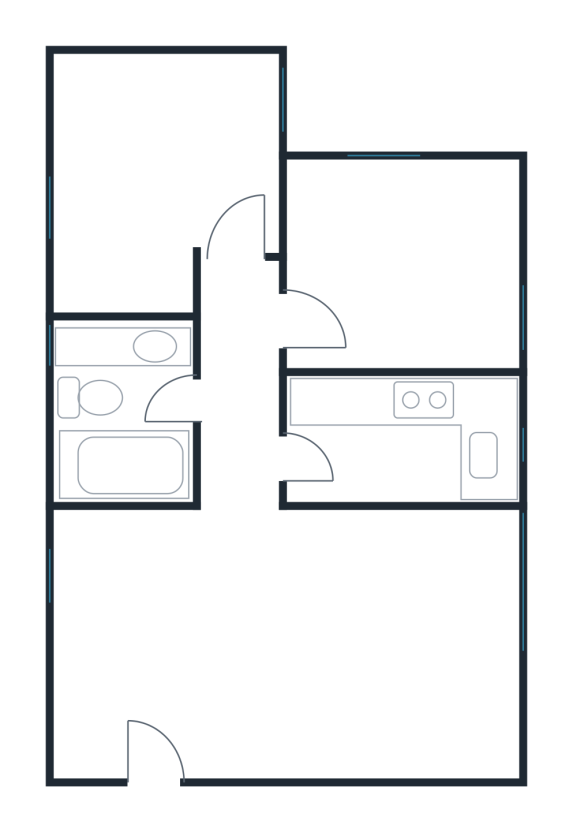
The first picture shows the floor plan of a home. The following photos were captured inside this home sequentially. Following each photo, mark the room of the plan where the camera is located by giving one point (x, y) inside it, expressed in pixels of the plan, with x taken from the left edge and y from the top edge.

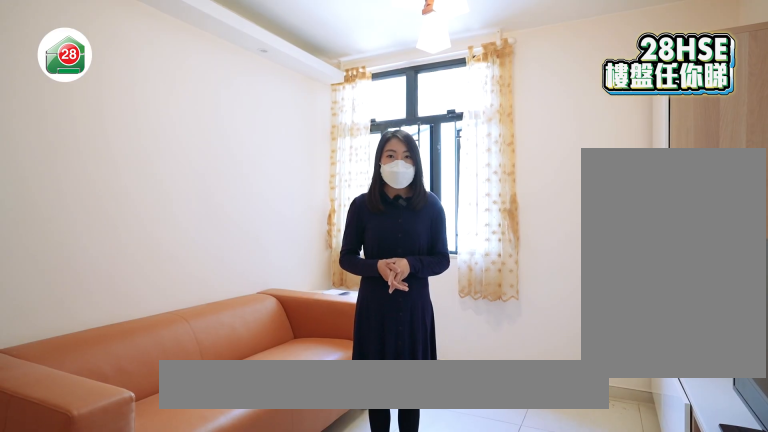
(252, 641)
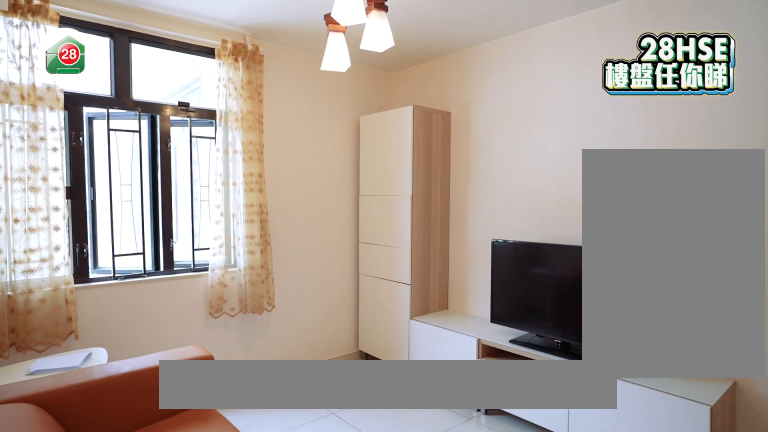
(253, 641)
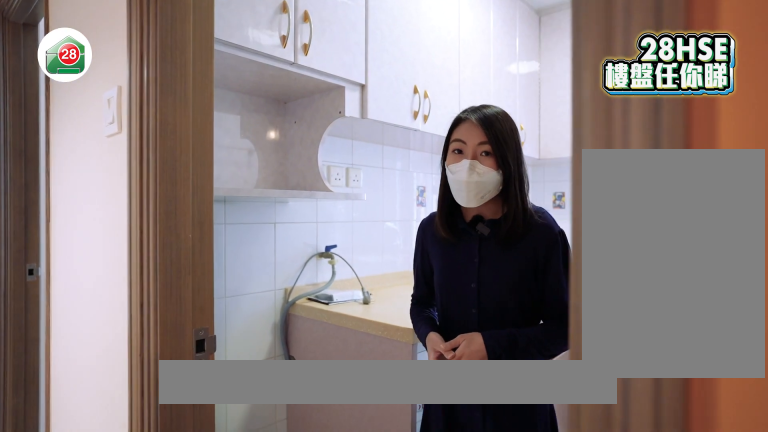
(360, 438)
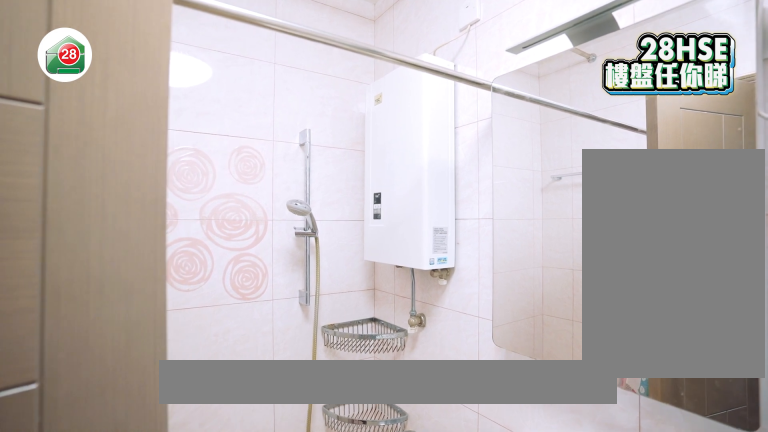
(143, 417)
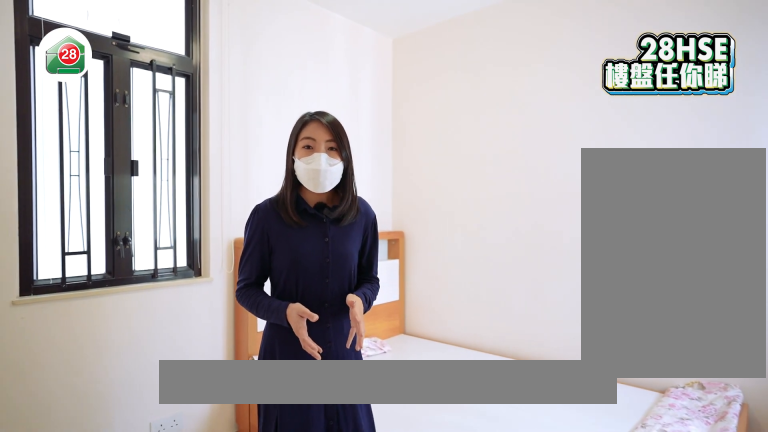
(143, 161)
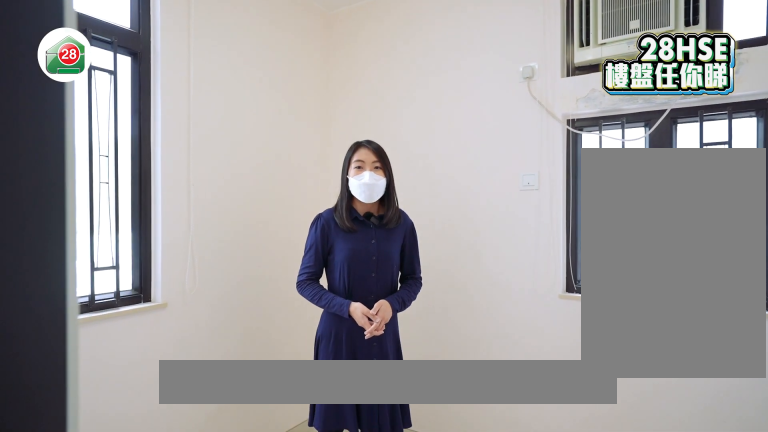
(406, 248)
